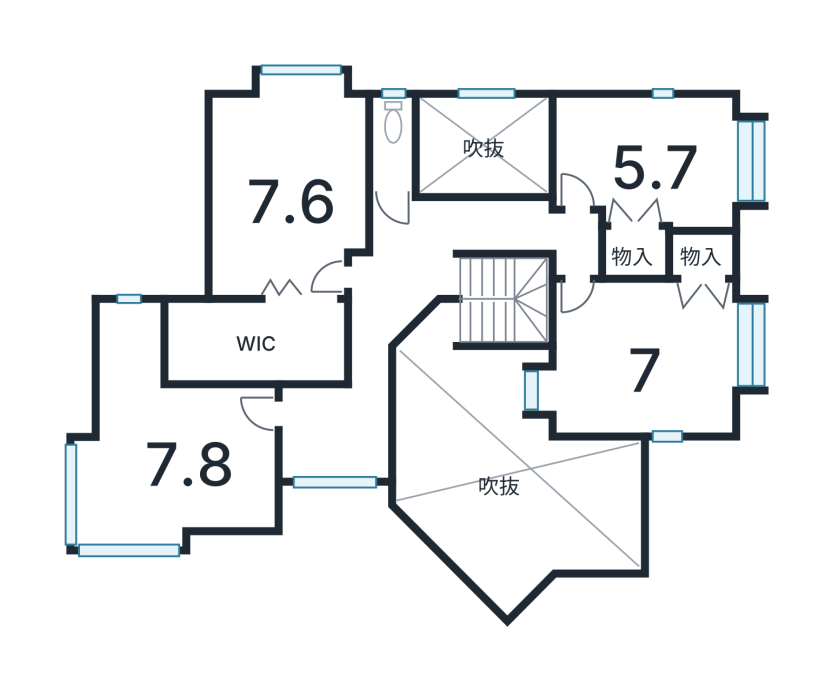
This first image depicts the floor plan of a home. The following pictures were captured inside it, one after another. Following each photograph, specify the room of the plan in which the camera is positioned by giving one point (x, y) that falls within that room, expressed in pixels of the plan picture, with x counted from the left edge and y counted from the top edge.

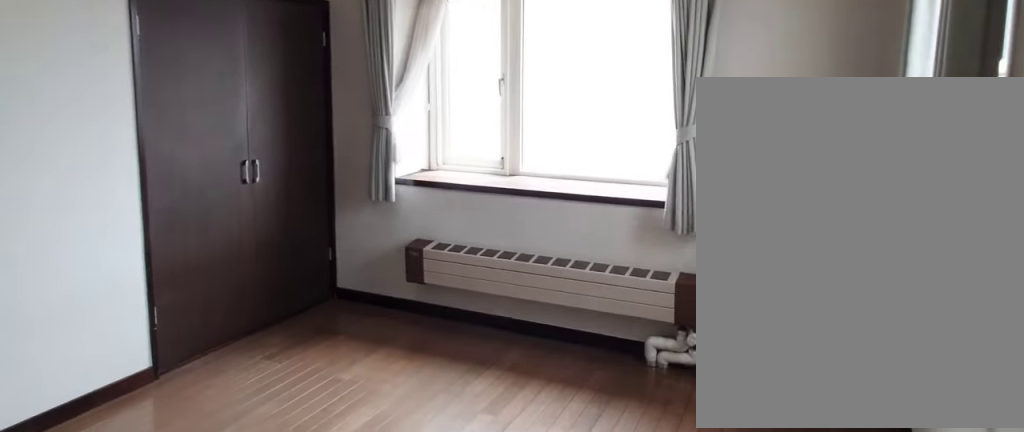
(644, 365)
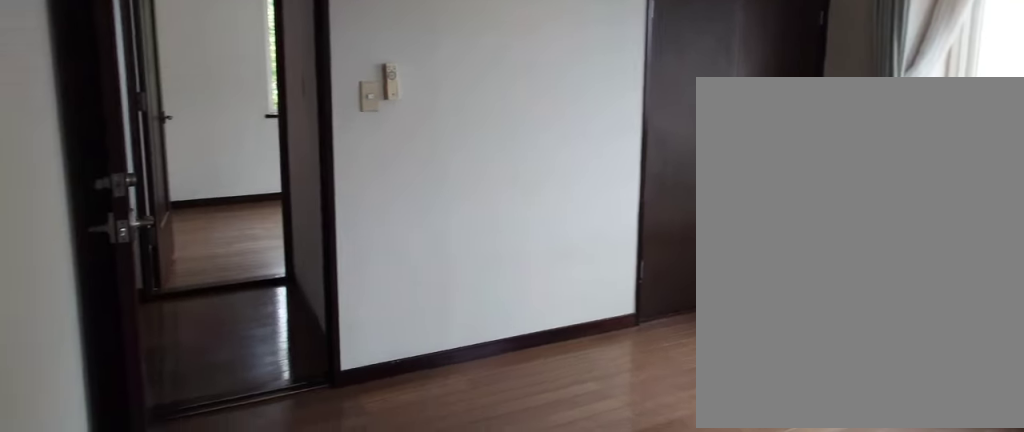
(644, 365)
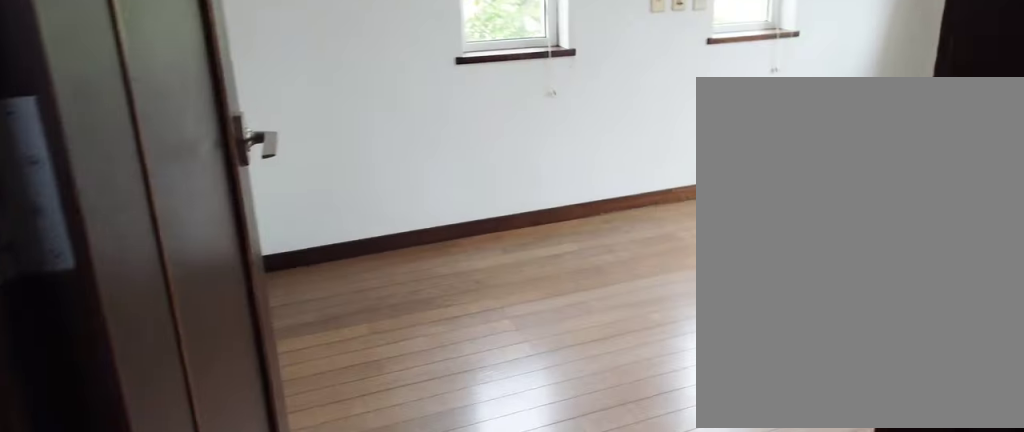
(647, 162)
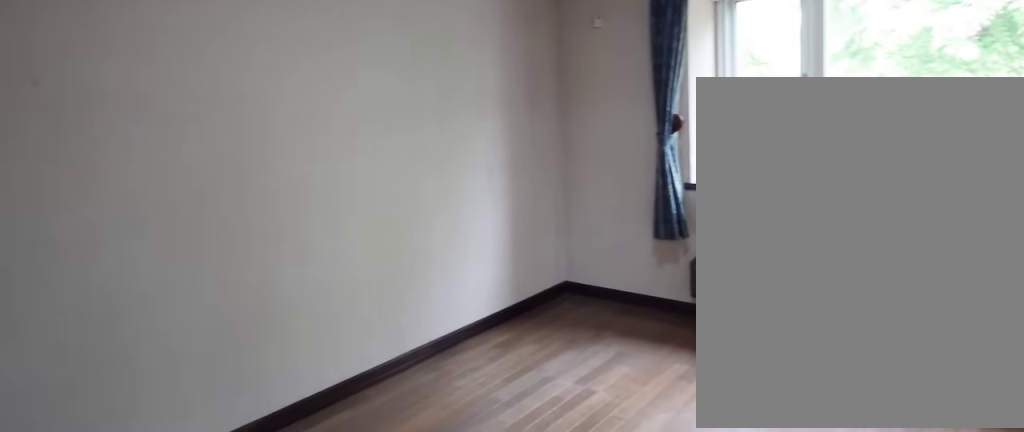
(276, 193)
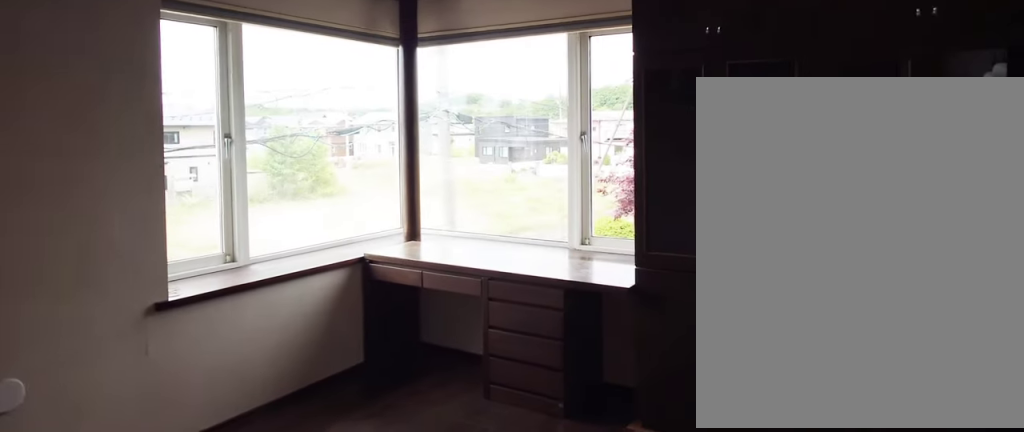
(183, 468)
